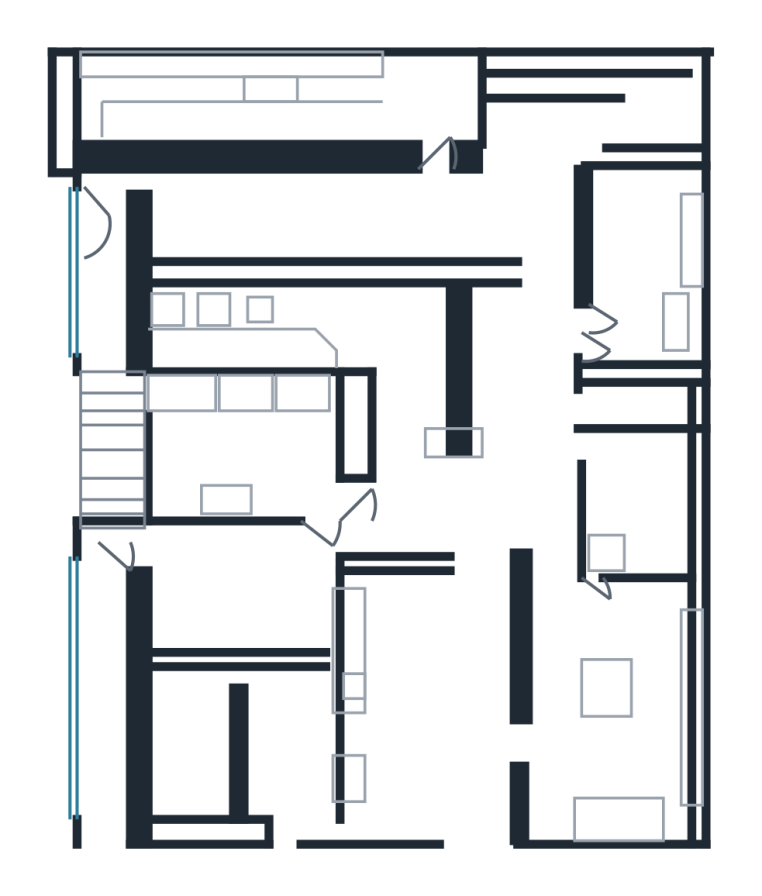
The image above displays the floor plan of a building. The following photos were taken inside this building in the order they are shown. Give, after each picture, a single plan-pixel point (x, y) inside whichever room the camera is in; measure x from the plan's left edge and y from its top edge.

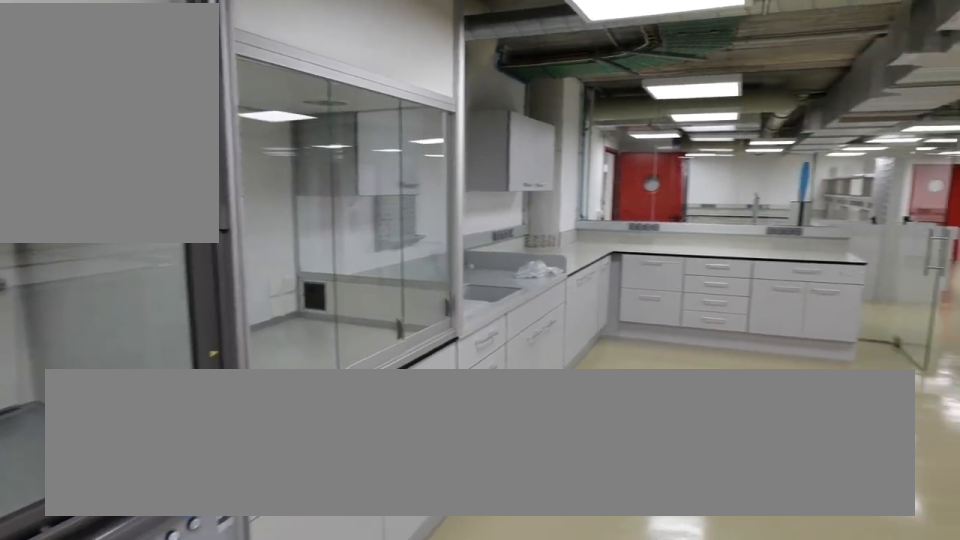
(423, 702)
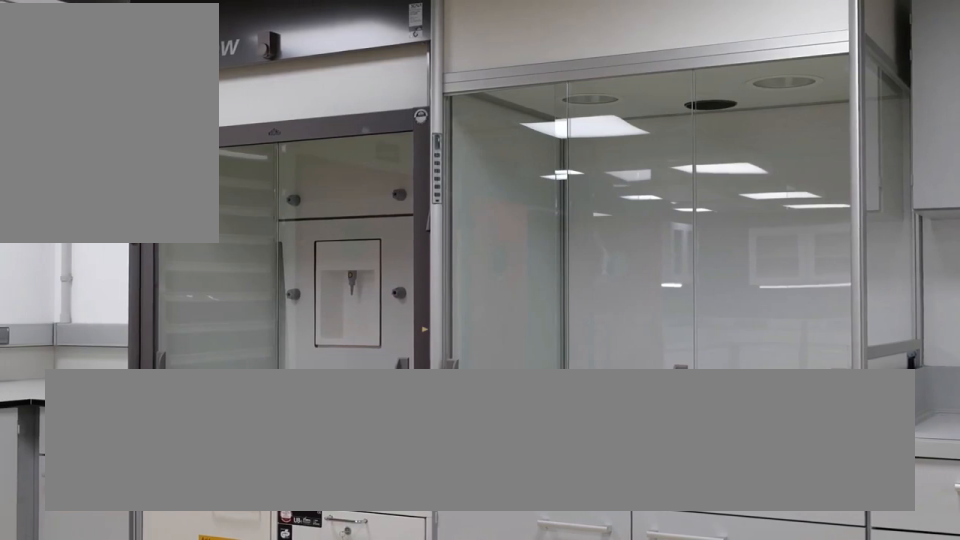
(423, 702)
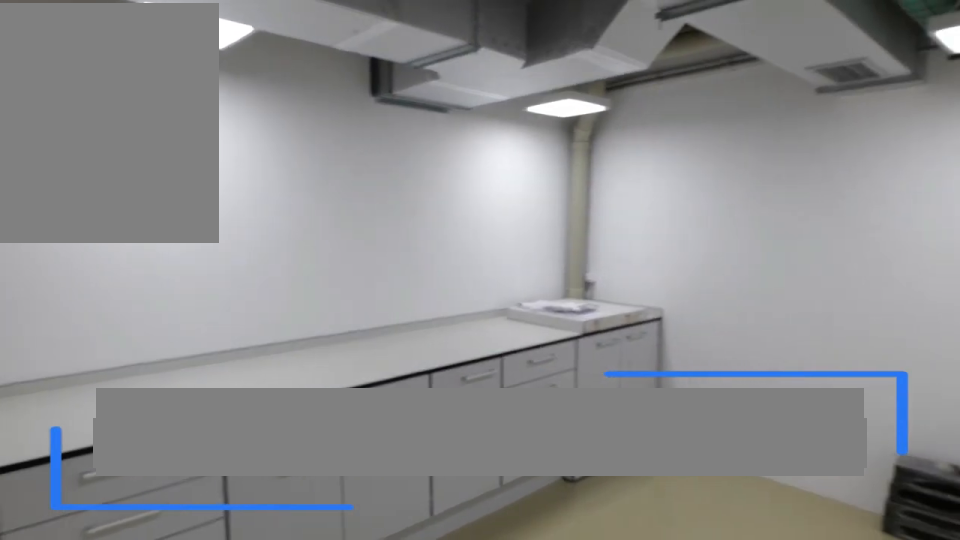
(644, 504)
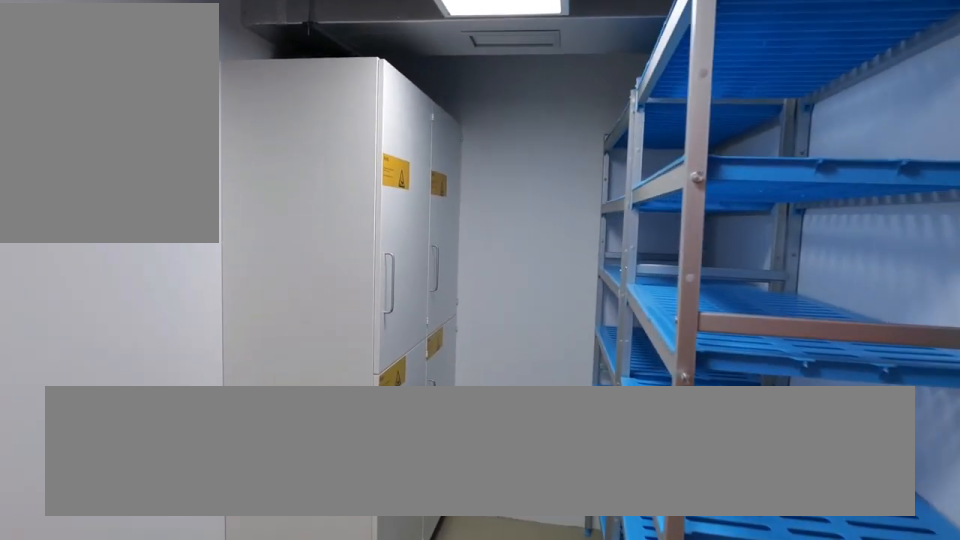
(648, 392)
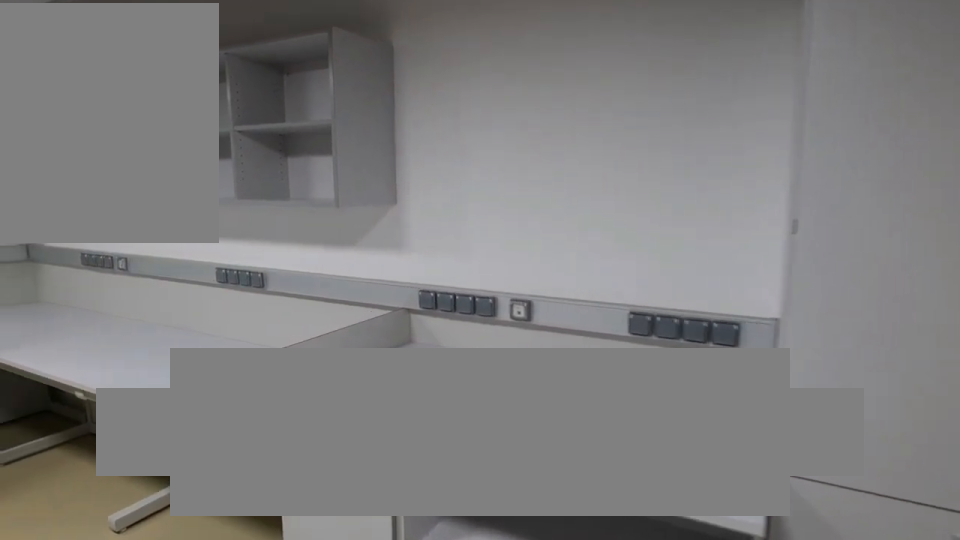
(648, 266)
